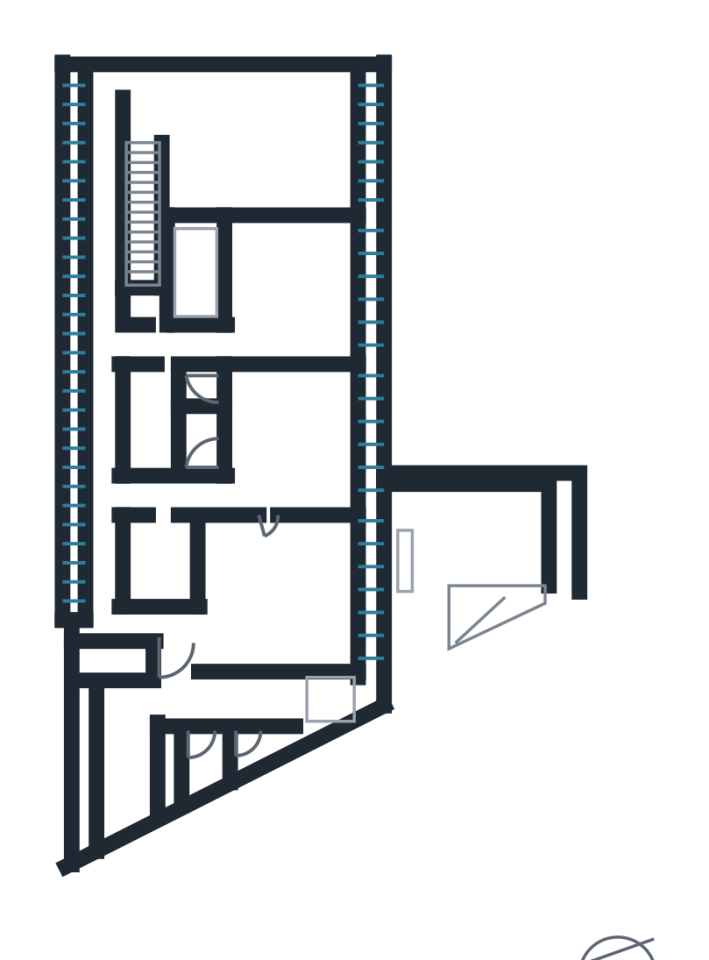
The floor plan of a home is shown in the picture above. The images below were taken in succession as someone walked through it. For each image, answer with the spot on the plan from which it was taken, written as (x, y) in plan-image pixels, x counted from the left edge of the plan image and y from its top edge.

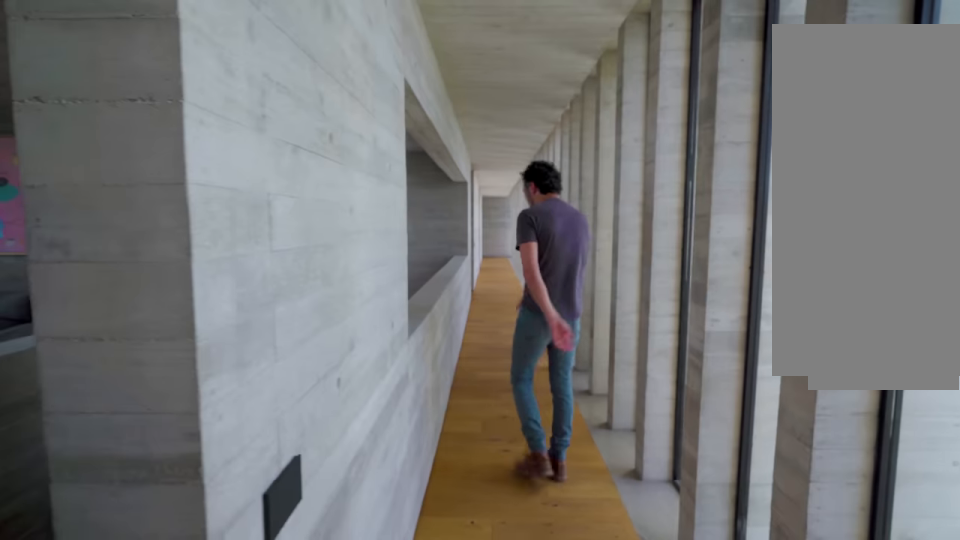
(167, 86)
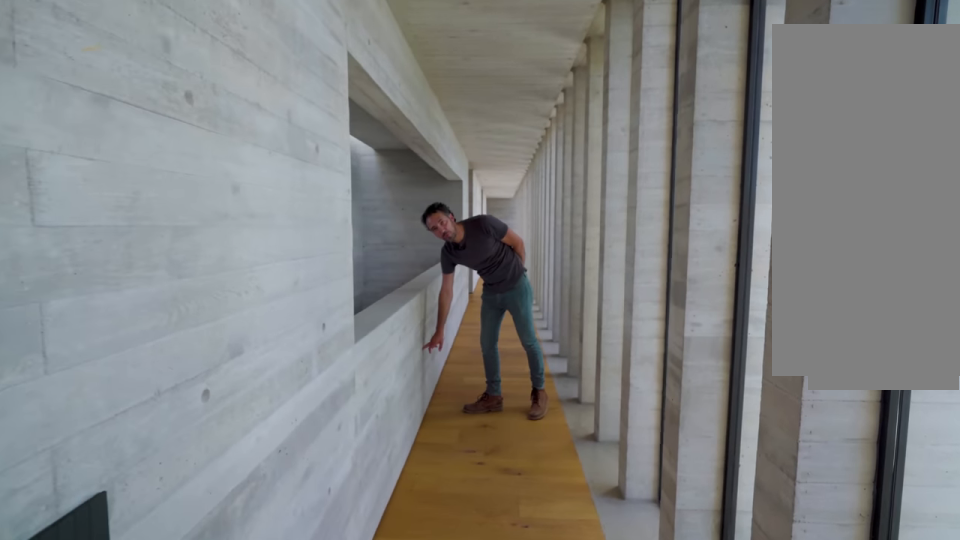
(157, 86)
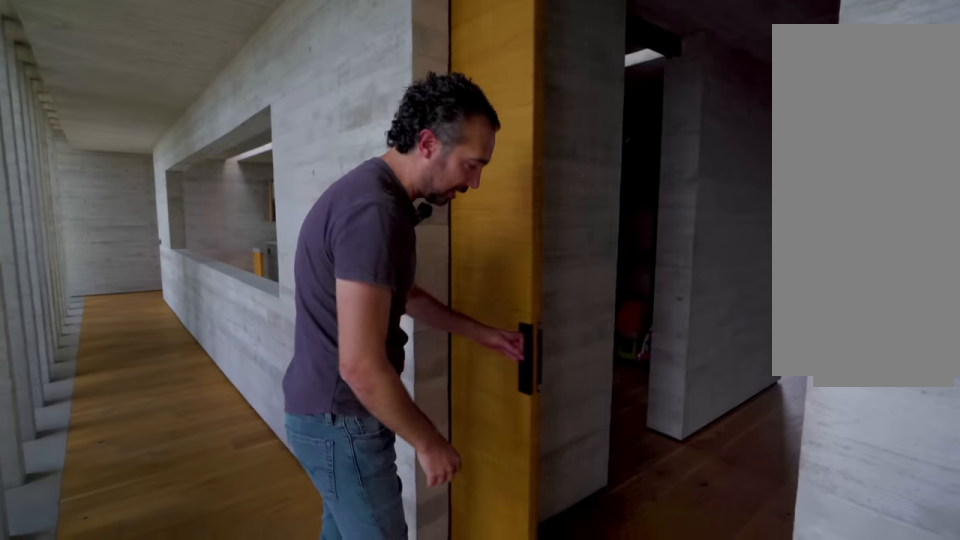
(96, 331)
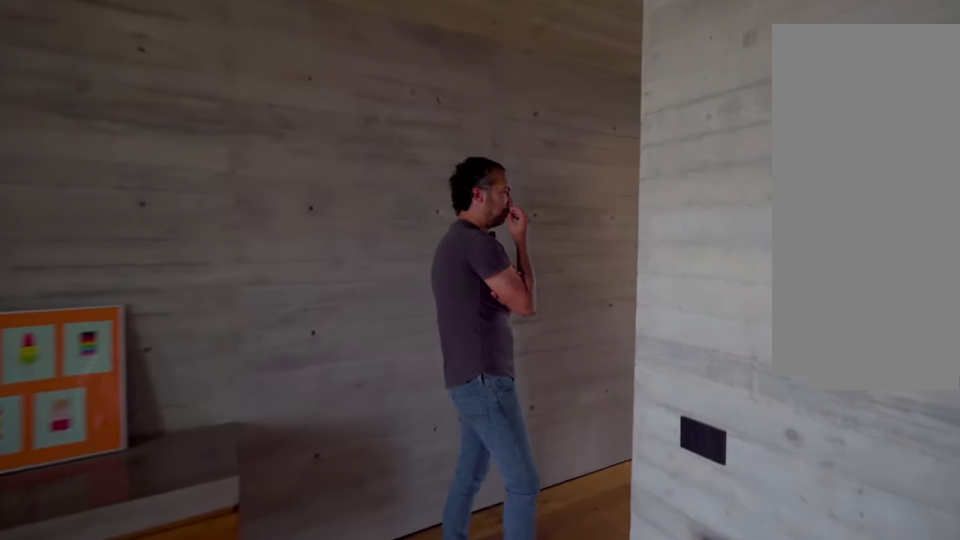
(256, 290)
